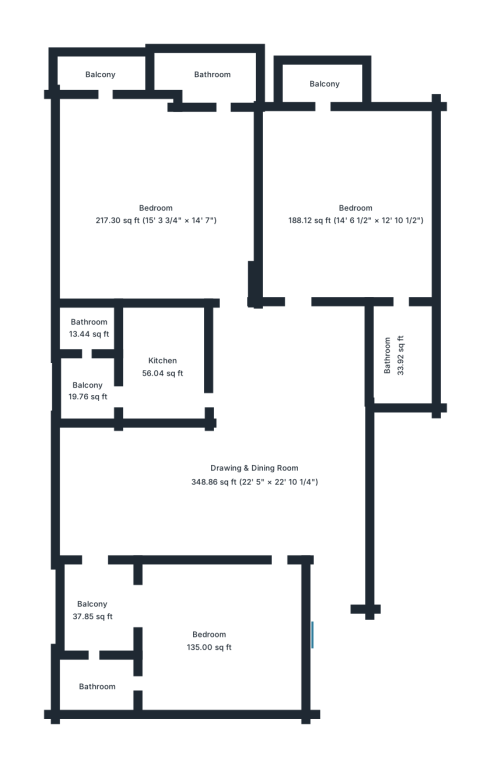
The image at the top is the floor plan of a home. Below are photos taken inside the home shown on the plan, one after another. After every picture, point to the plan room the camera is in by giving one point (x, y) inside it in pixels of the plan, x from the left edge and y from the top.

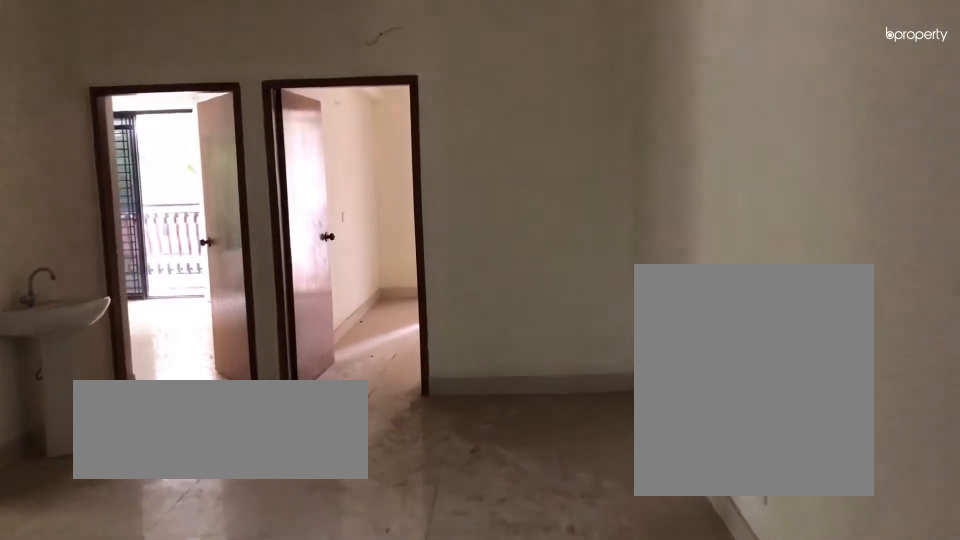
(255, 476)
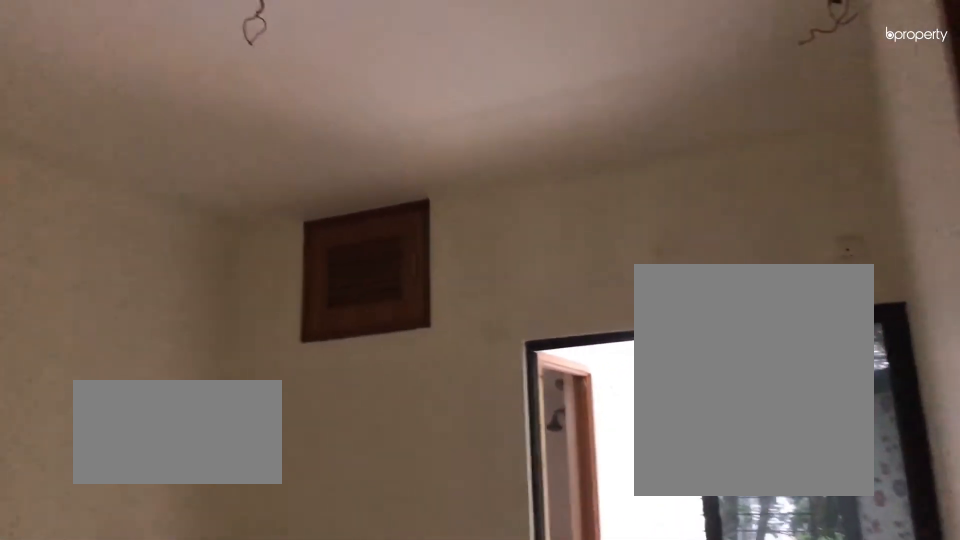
(204, 644)
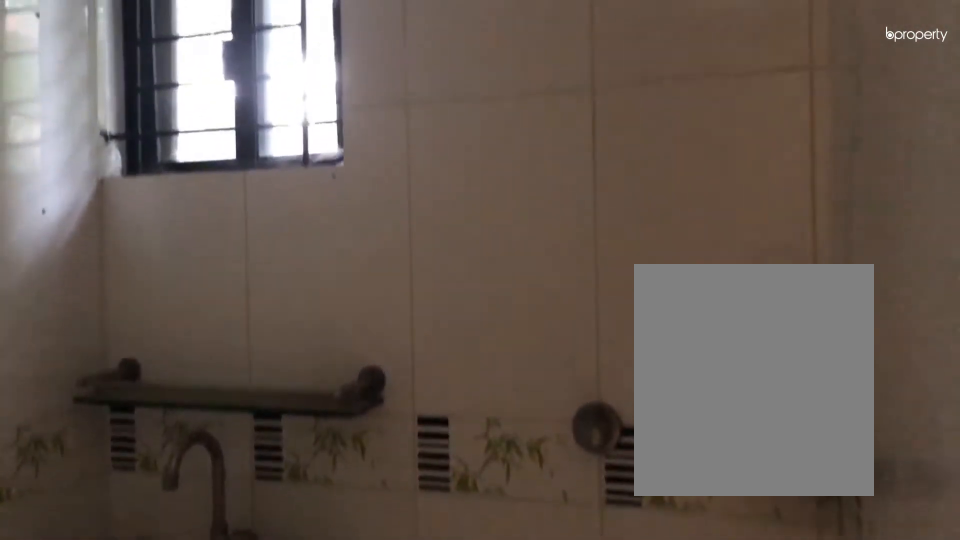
(101, 682)
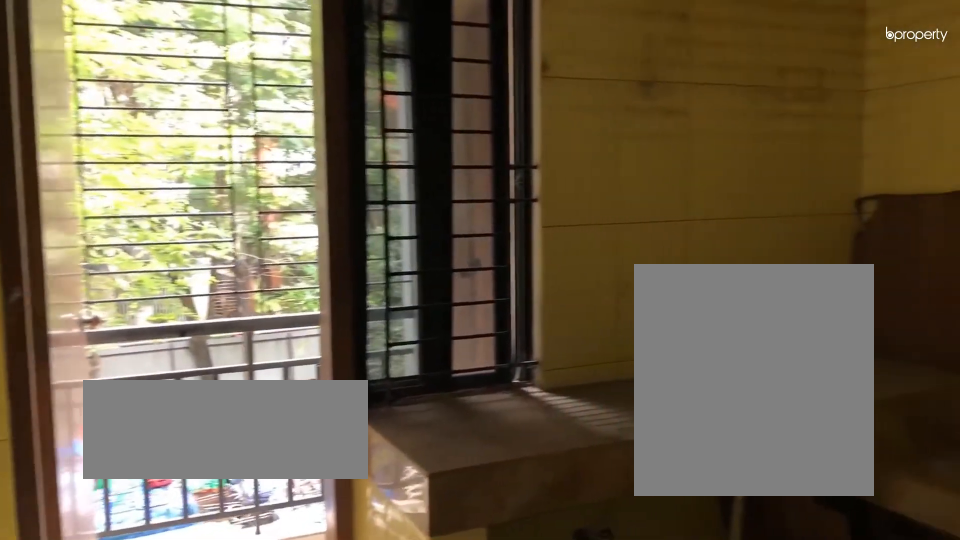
(161, 357)
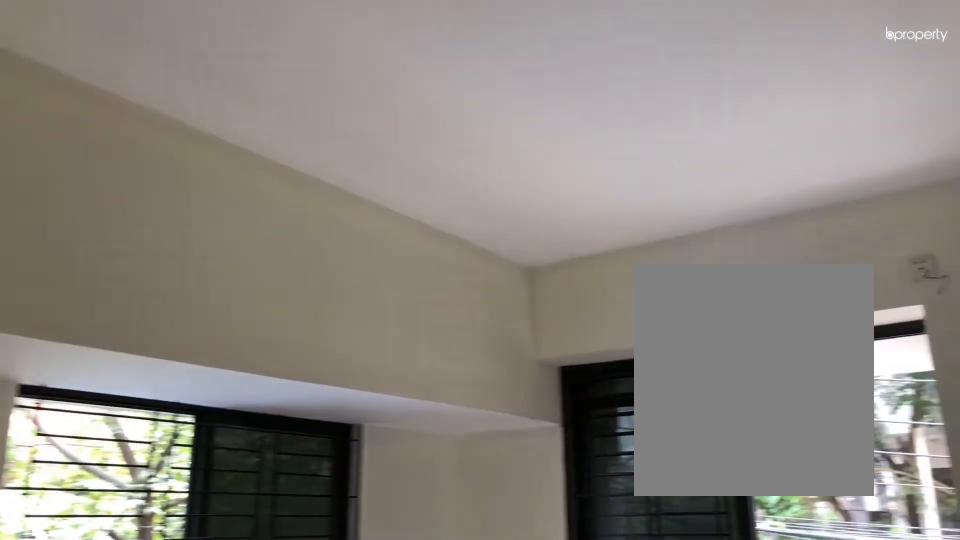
(154, 212)
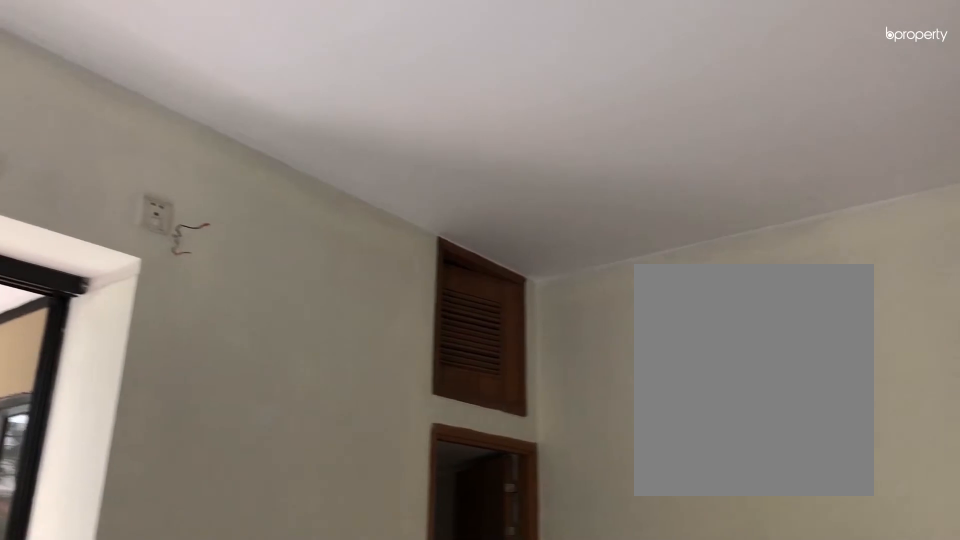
(154, 212)
